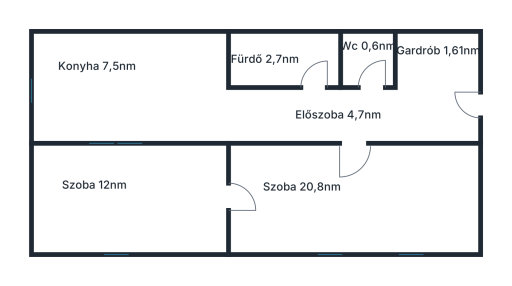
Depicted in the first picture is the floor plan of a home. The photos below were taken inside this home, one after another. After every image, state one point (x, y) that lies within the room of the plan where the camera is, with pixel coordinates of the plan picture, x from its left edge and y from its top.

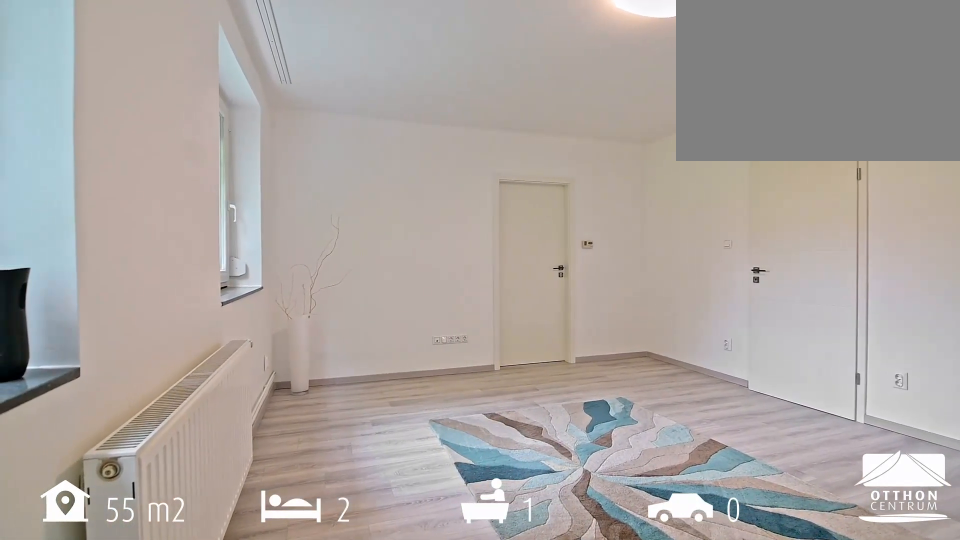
(353, 199)
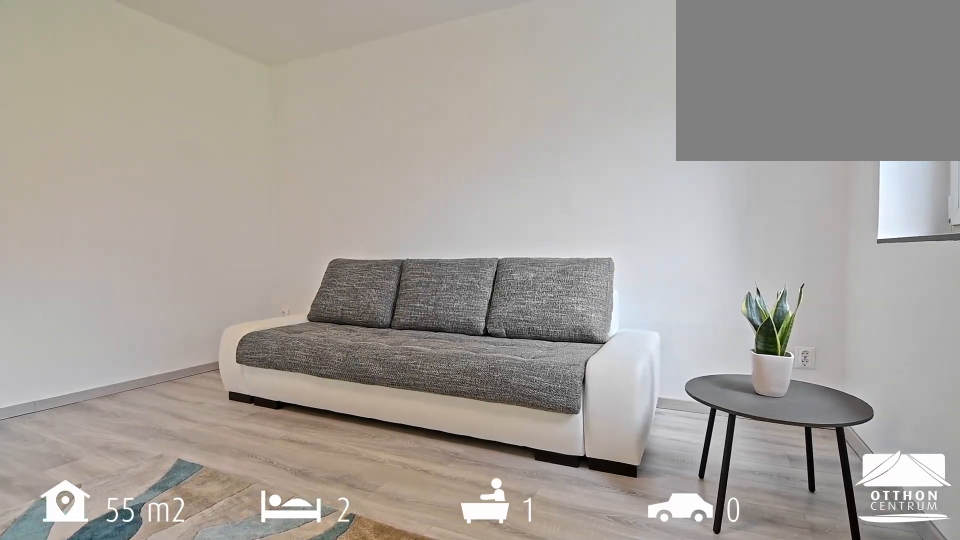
(353, 199)
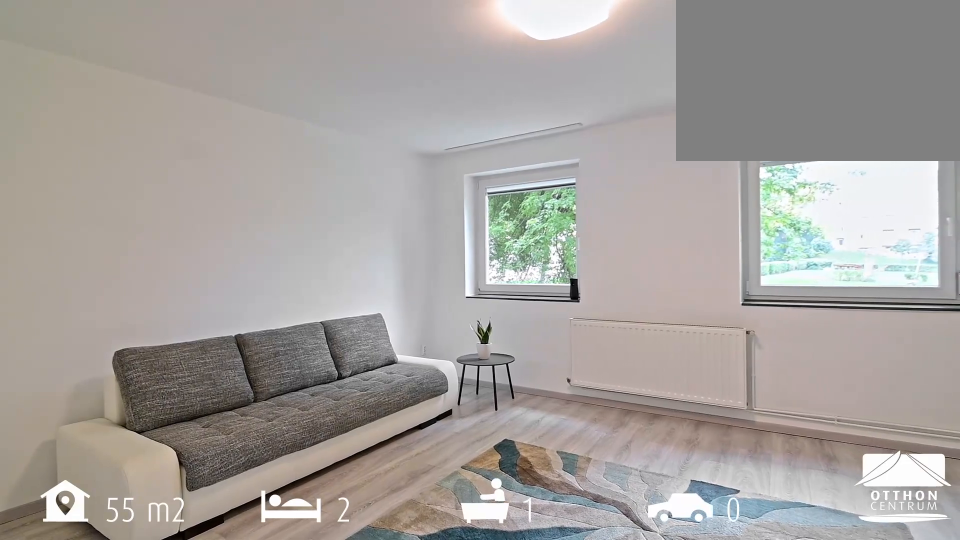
(353, 199)
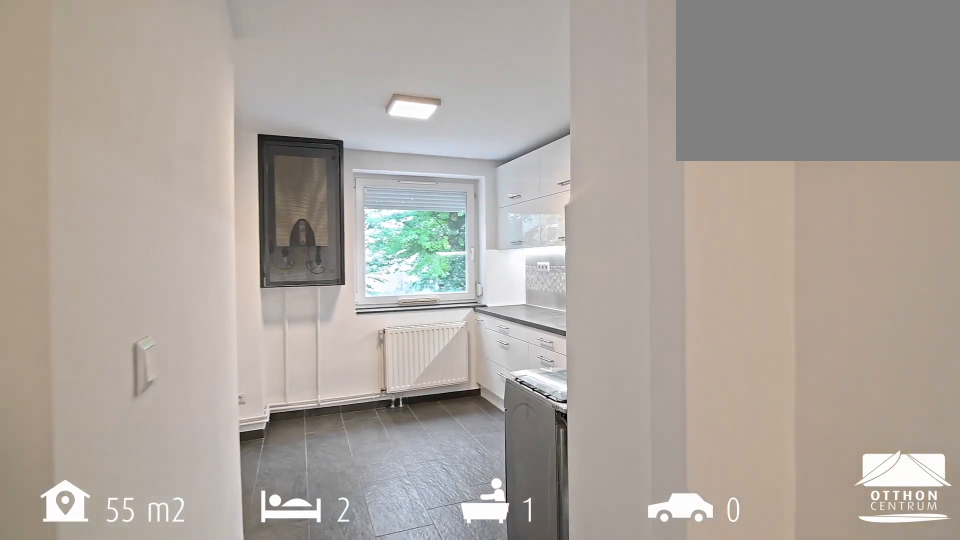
(128, 91)
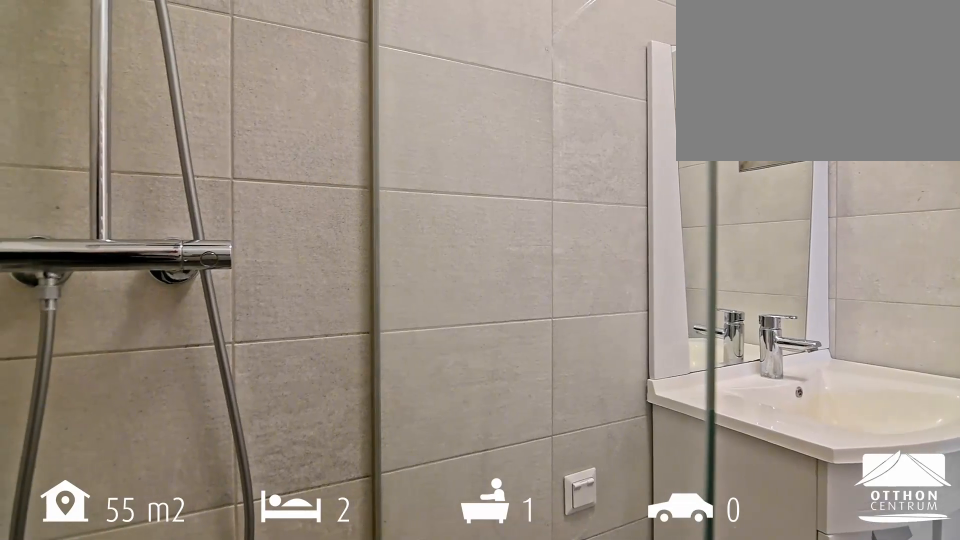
(284, 59)
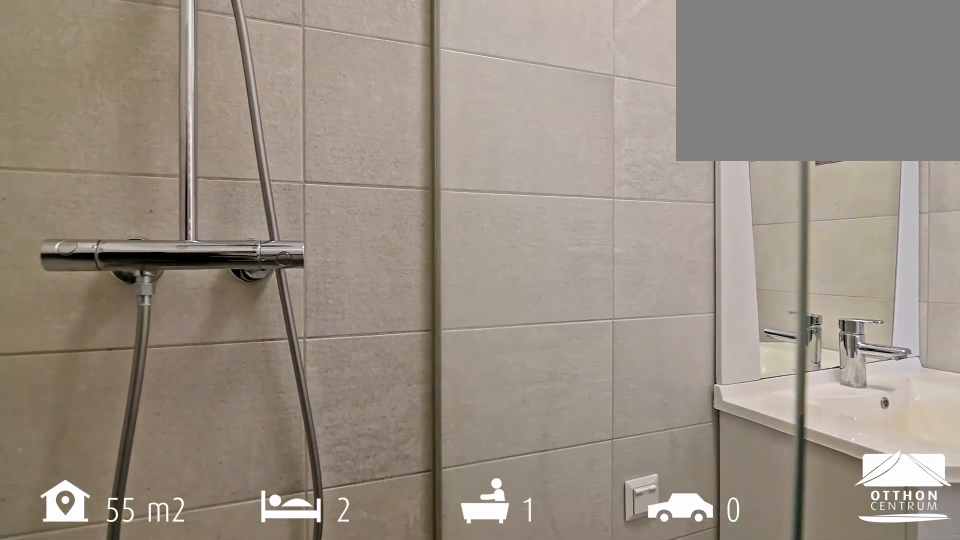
(284, 59)
